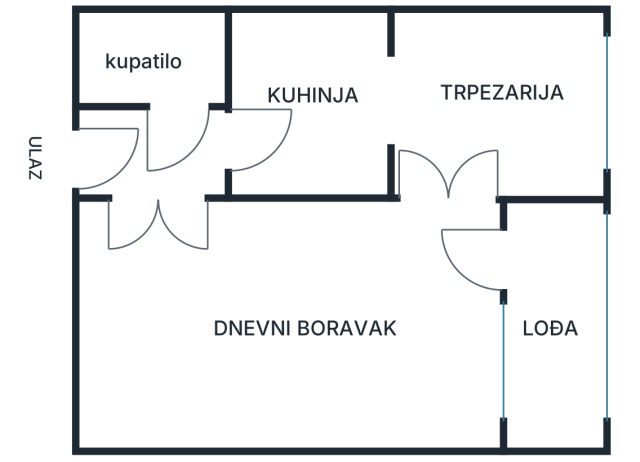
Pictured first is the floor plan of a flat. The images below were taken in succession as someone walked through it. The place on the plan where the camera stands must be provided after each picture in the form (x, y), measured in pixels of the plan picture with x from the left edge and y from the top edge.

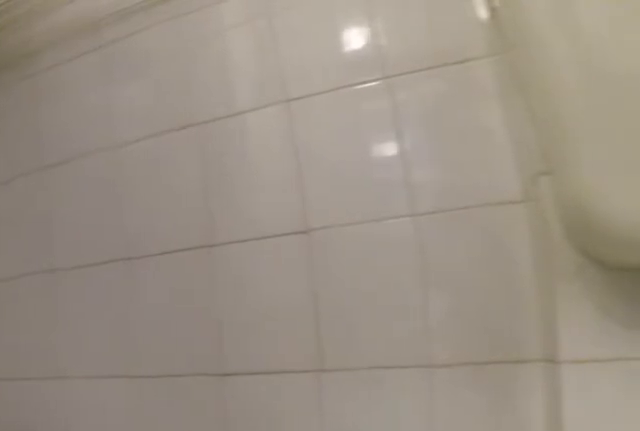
(153, 79)
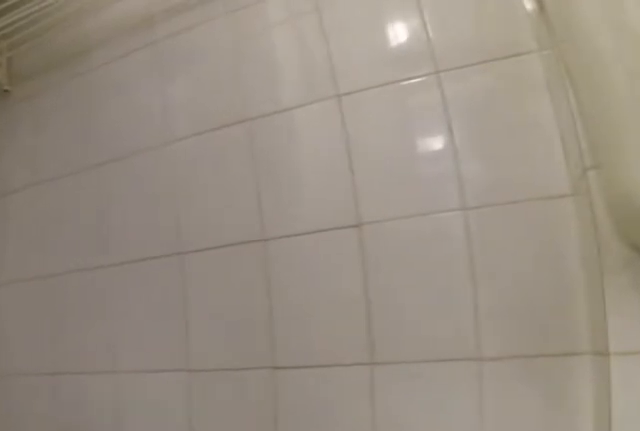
(153, 80)
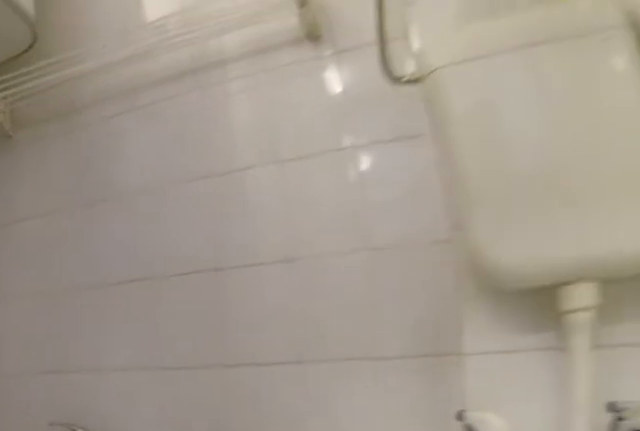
(168, 99)
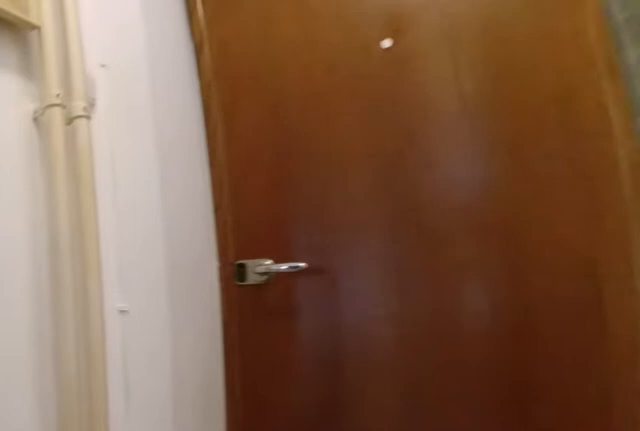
(178, 143)
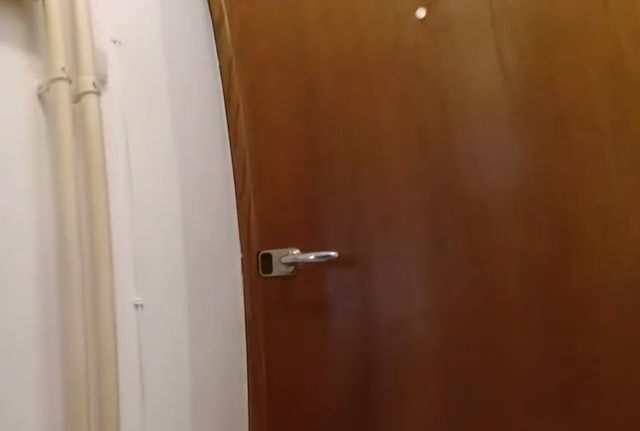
(166, 147)
